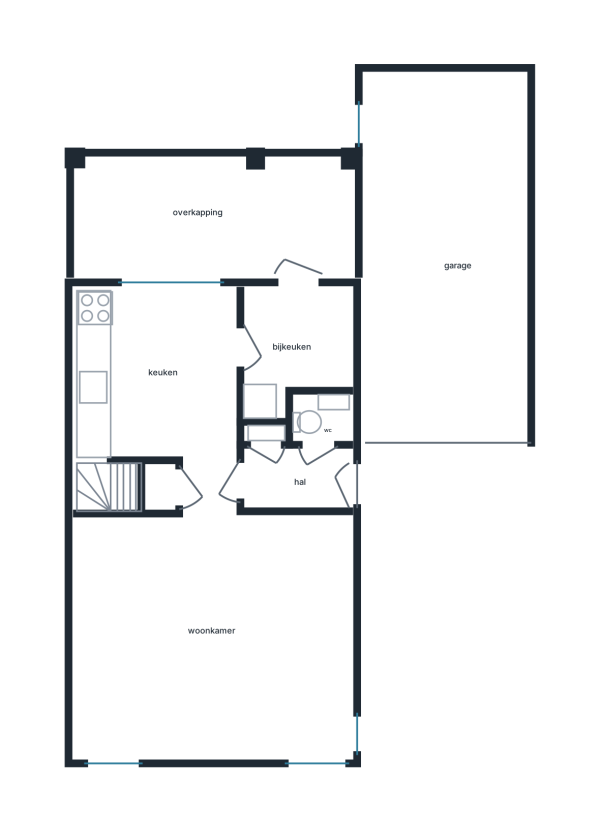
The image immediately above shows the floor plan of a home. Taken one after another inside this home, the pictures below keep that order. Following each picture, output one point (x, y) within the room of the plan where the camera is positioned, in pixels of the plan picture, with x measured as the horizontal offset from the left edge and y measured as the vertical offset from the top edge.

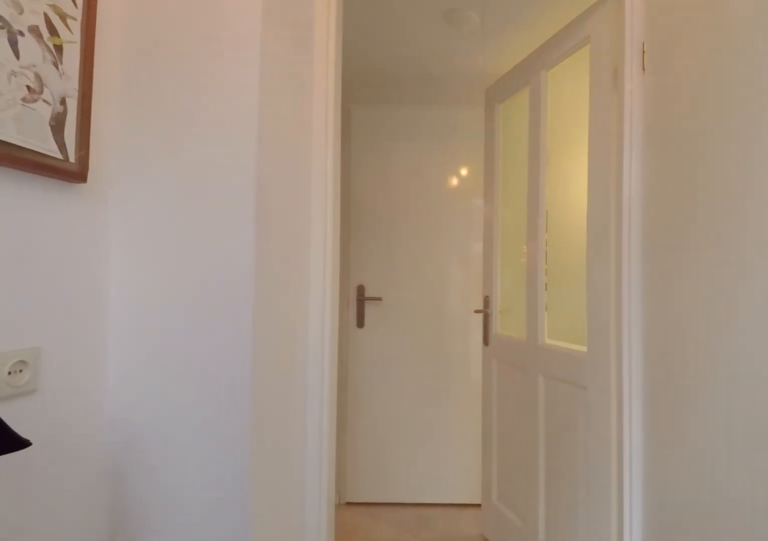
(295, 479)
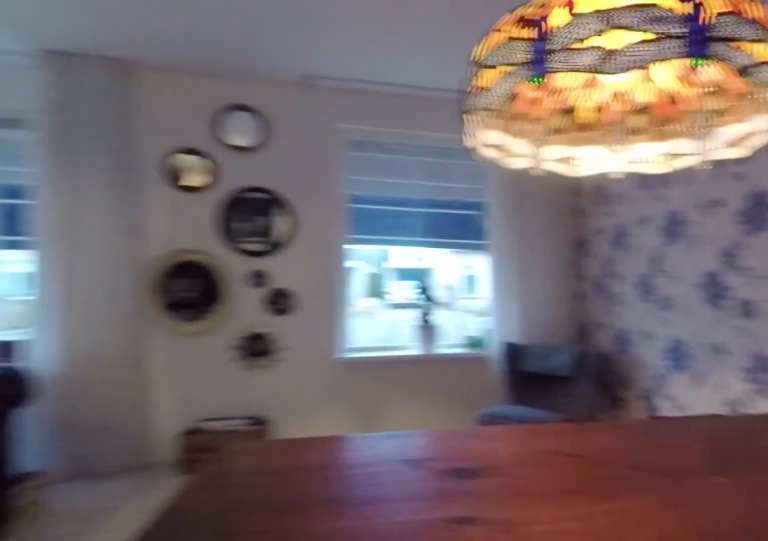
(212, 629)
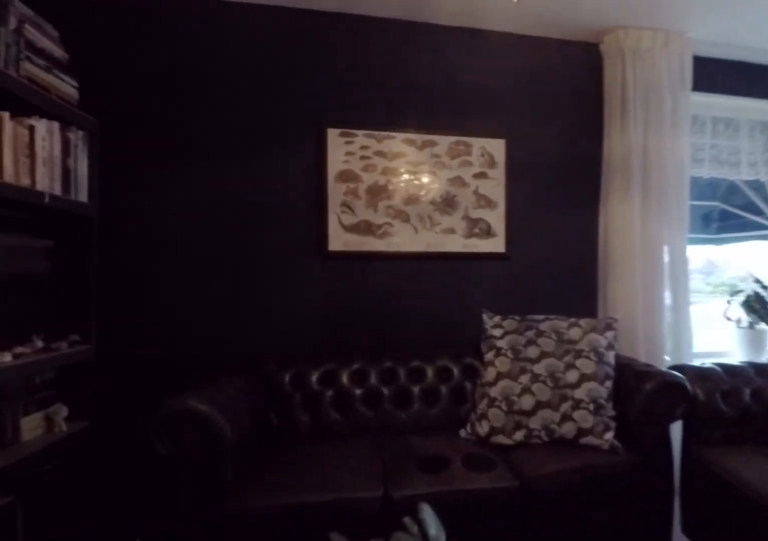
(212, 629)
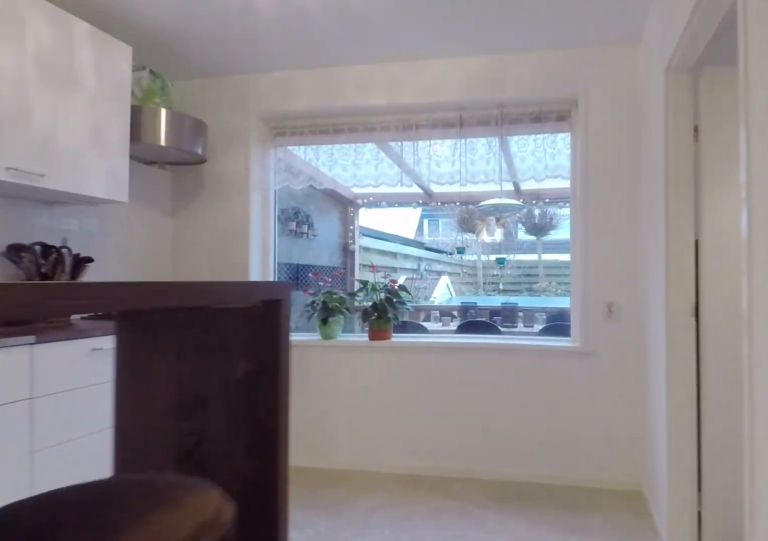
(157, 374)
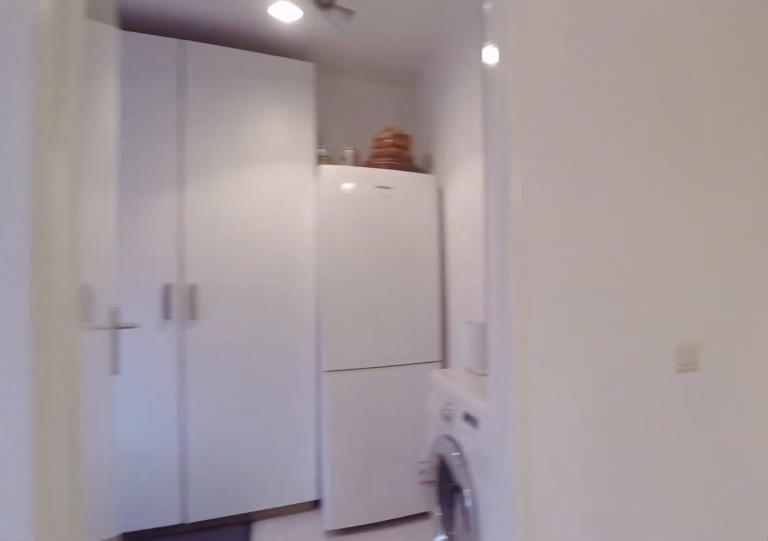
(157, 374)
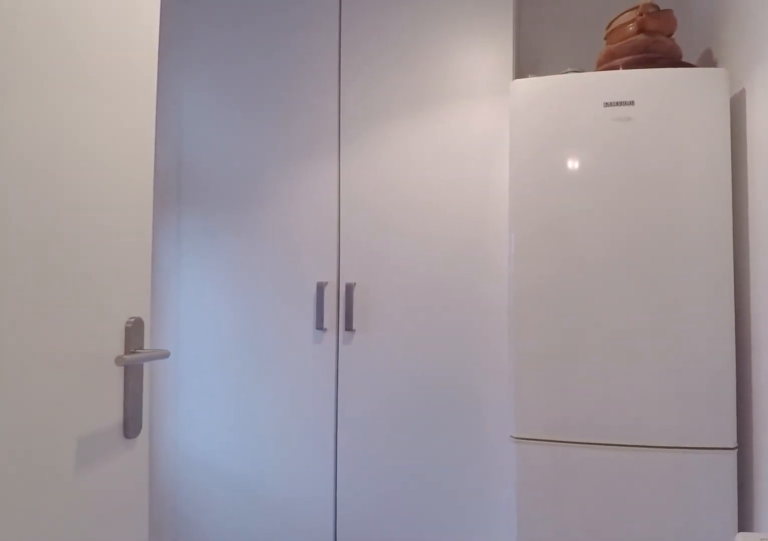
(293, 344)
